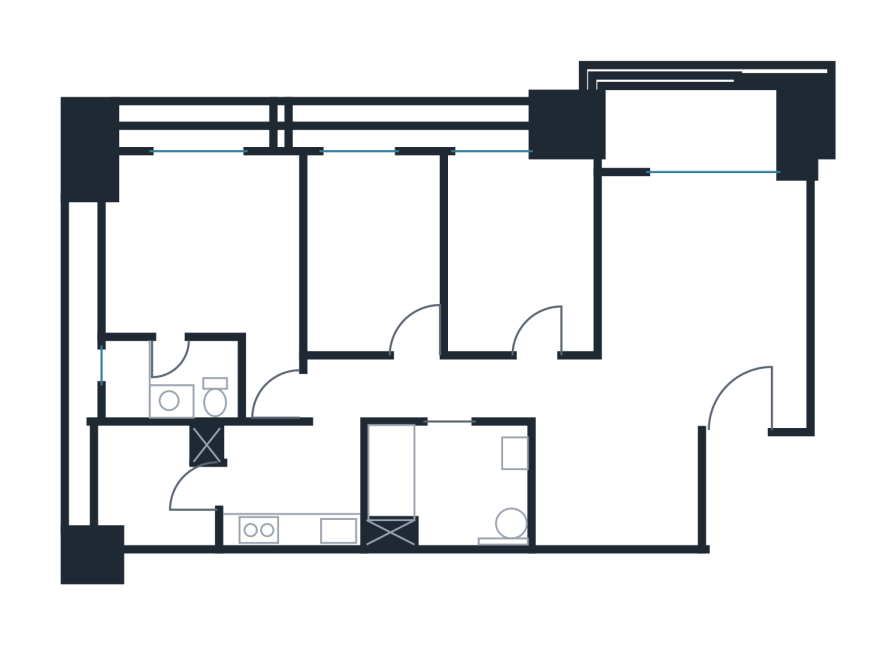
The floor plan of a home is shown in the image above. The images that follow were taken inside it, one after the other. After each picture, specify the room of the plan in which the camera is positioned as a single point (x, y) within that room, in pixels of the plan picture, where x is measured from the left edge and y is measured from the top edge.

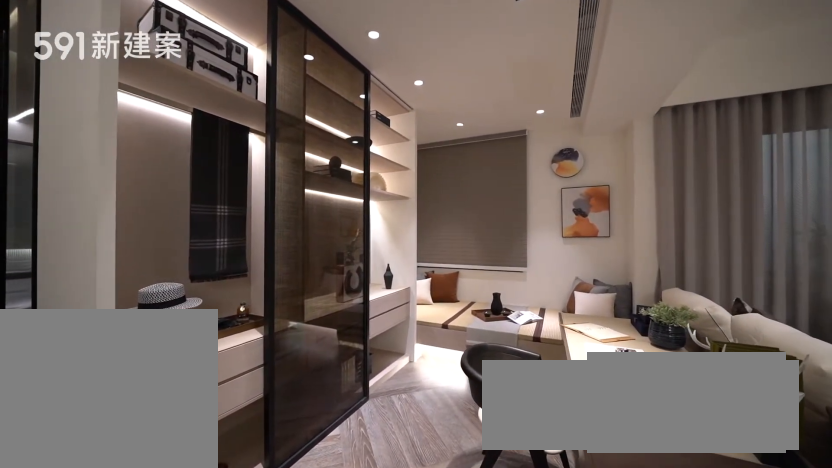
(521, 247)
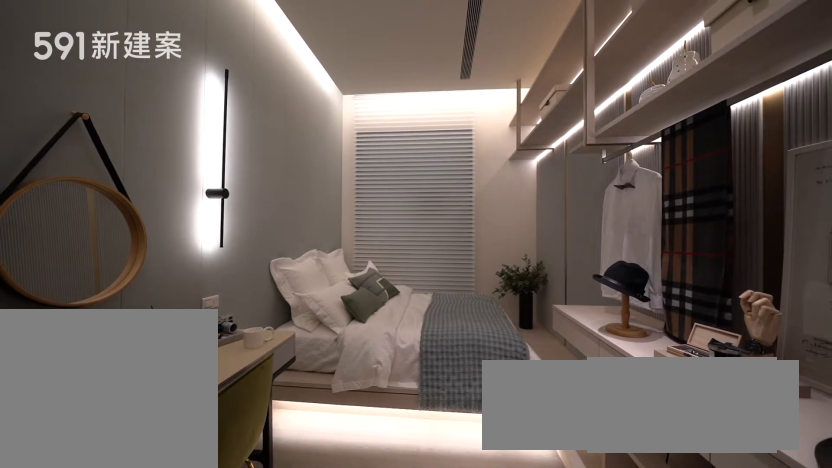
(374, 249)
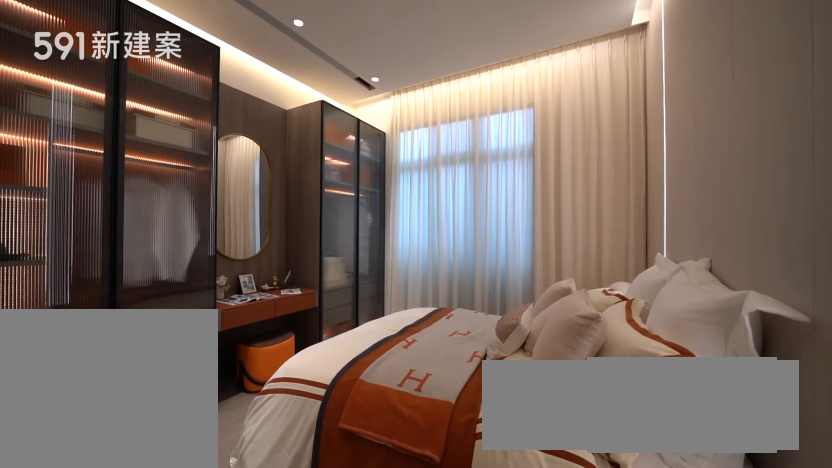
(212, 258)
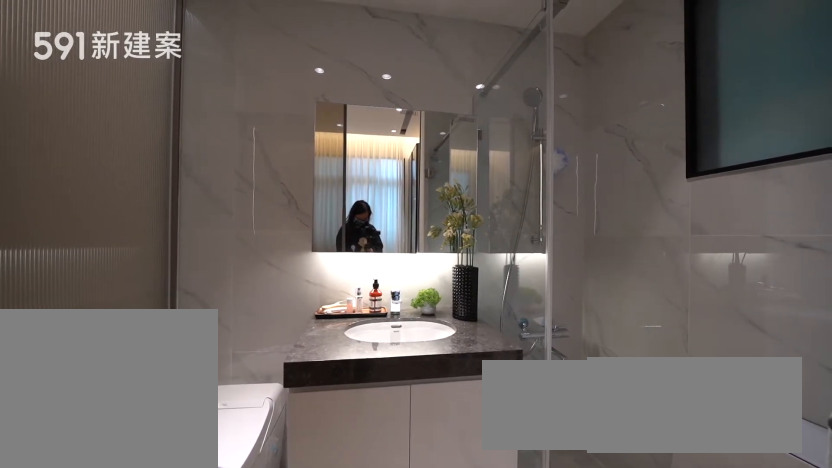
(172, 381)
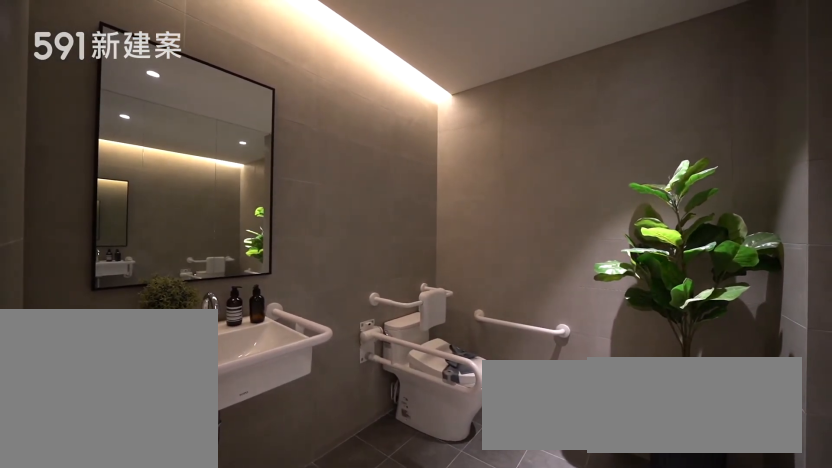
(447, 488)
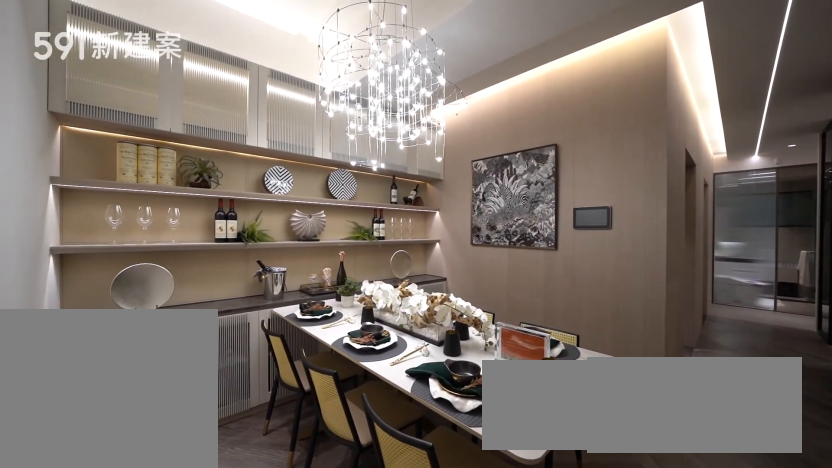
(615, 456)
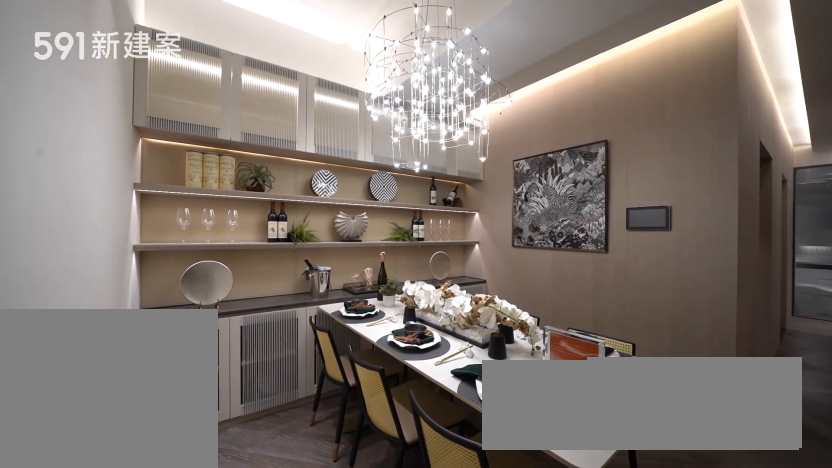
(615, 456)
